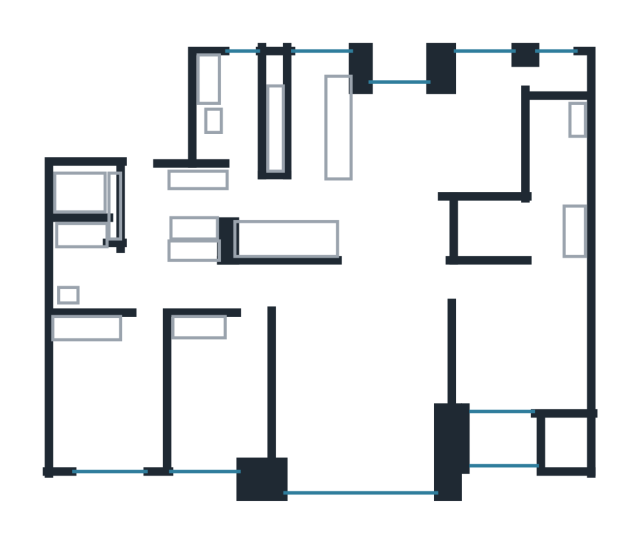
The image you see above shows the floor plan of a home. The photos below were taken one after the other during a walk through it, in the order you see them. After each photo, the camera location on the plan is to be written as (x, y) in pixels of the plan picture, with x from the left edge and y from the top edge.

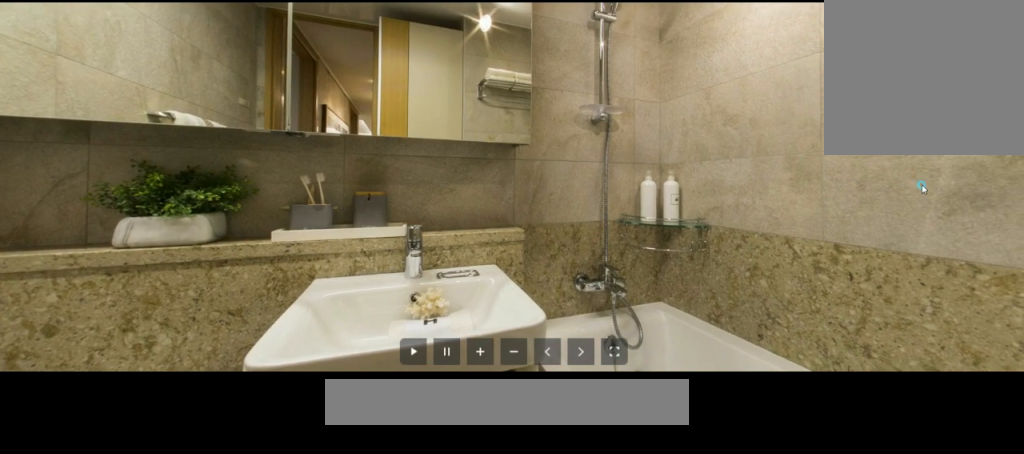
(62, 231)
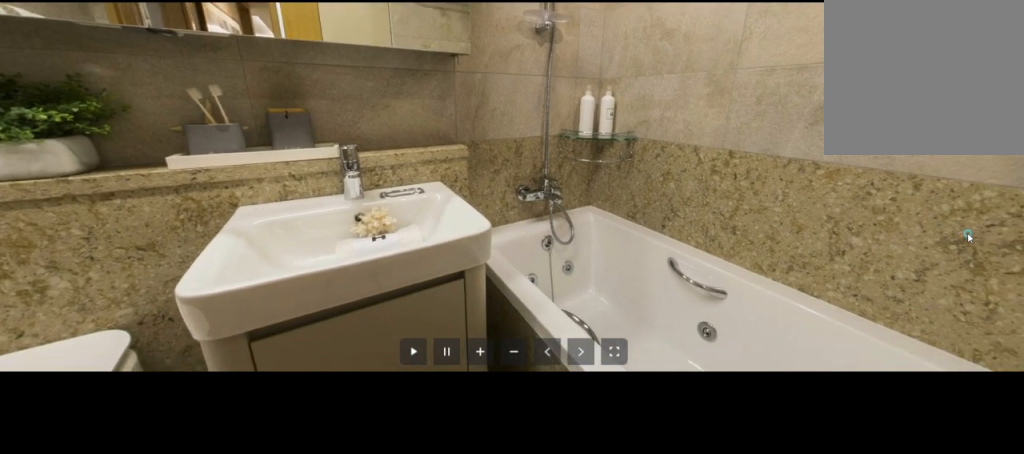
(65, 216)
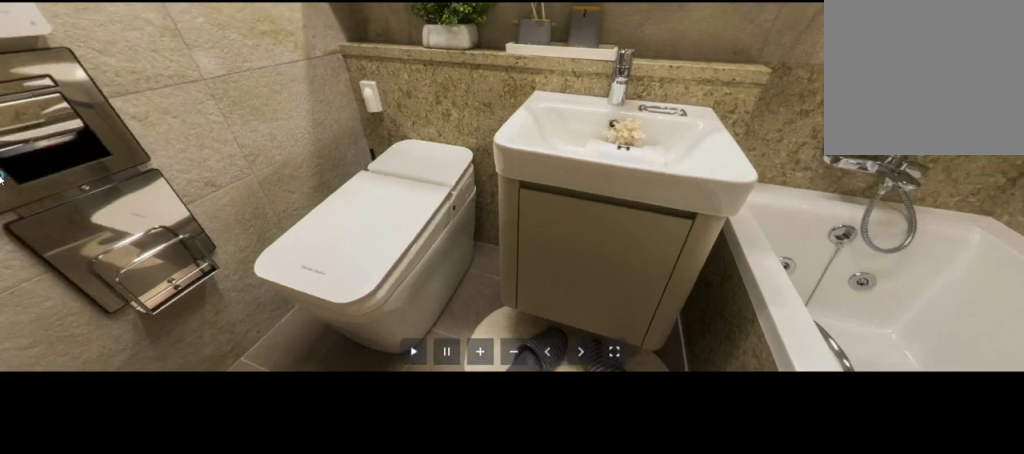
(63, 278)
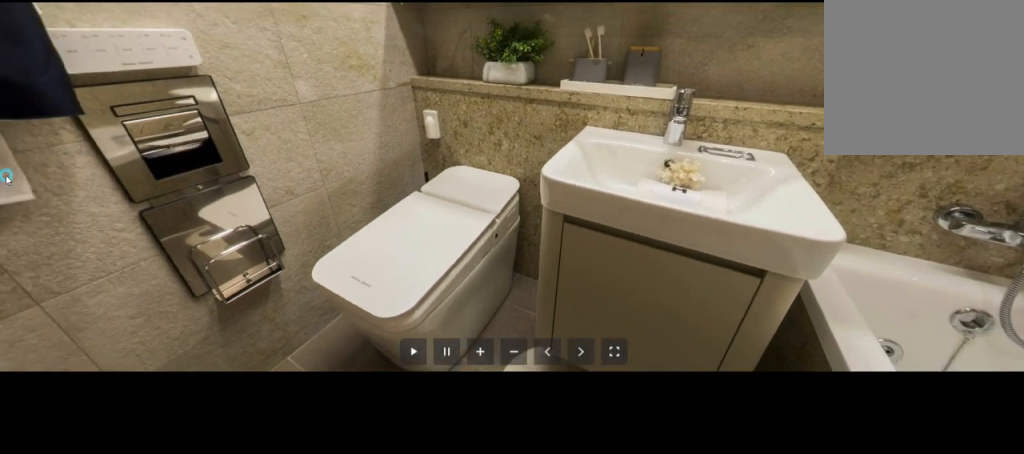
(65, 275)
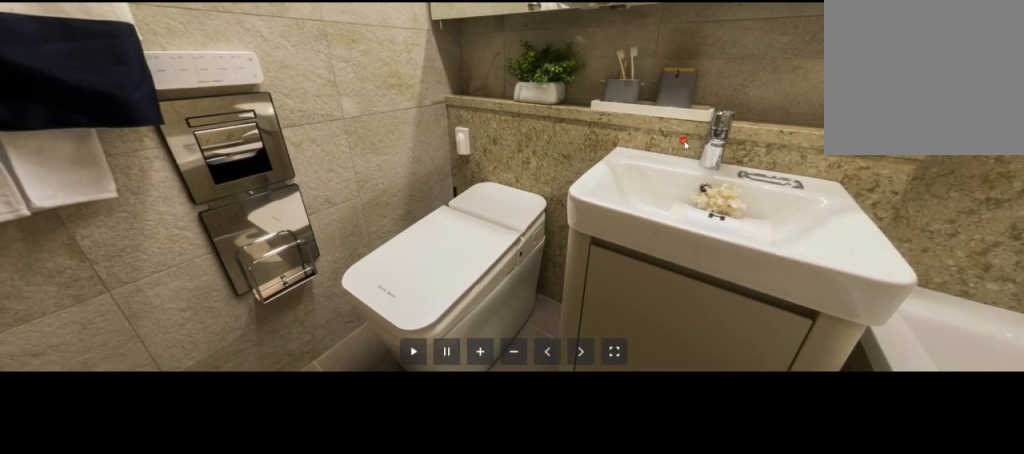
(65, 275)
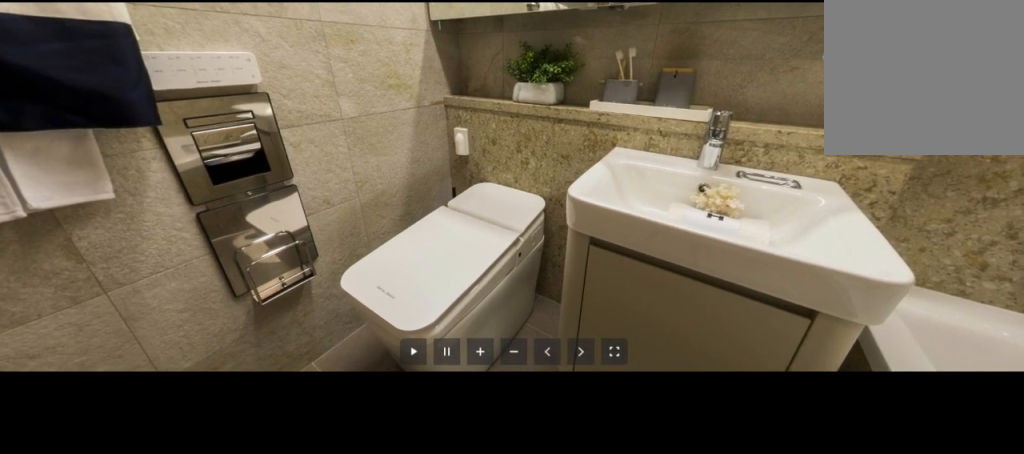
(65, 275)
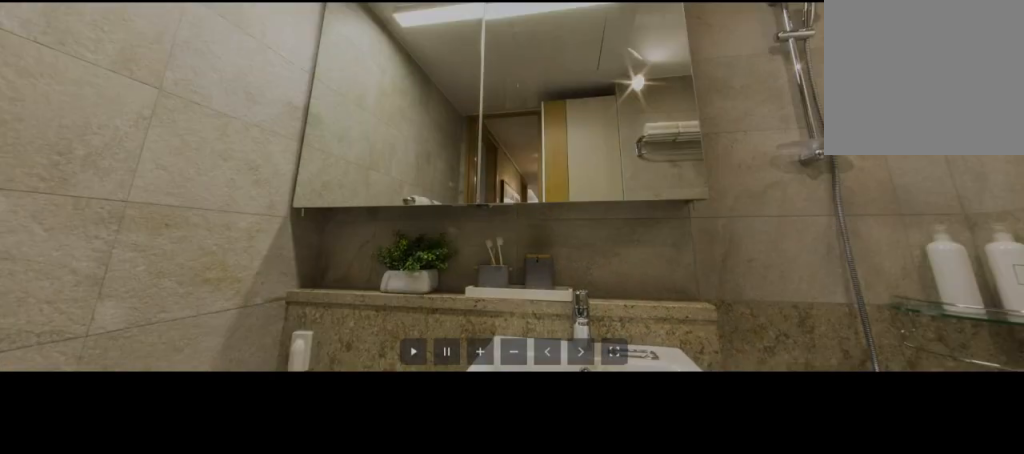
(61, 280)
